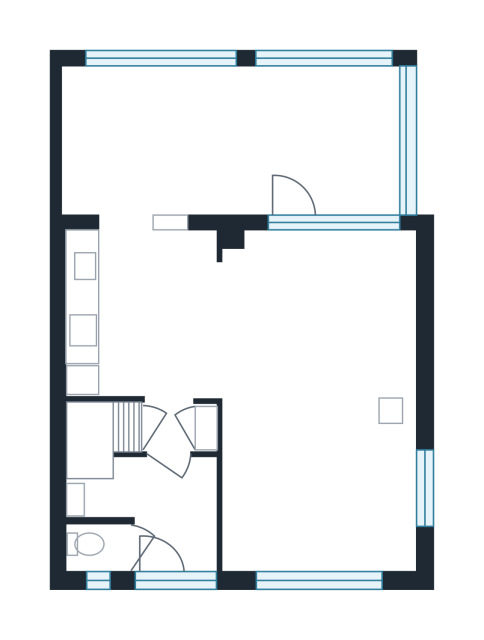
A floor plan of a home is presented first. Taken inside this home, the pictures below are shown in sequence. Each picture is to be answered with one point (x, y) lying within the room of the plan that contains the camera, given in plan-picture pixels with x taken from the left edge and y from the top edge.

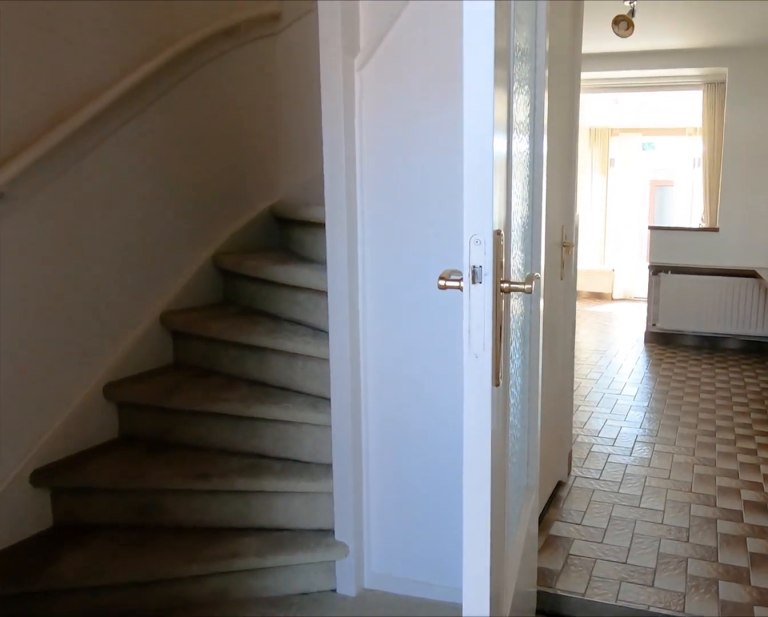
(163, 510)
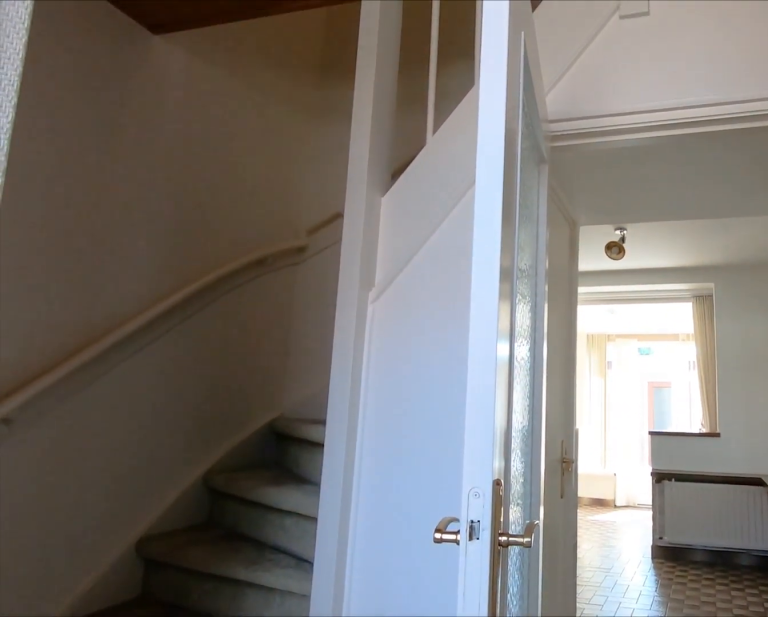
(163, 510)
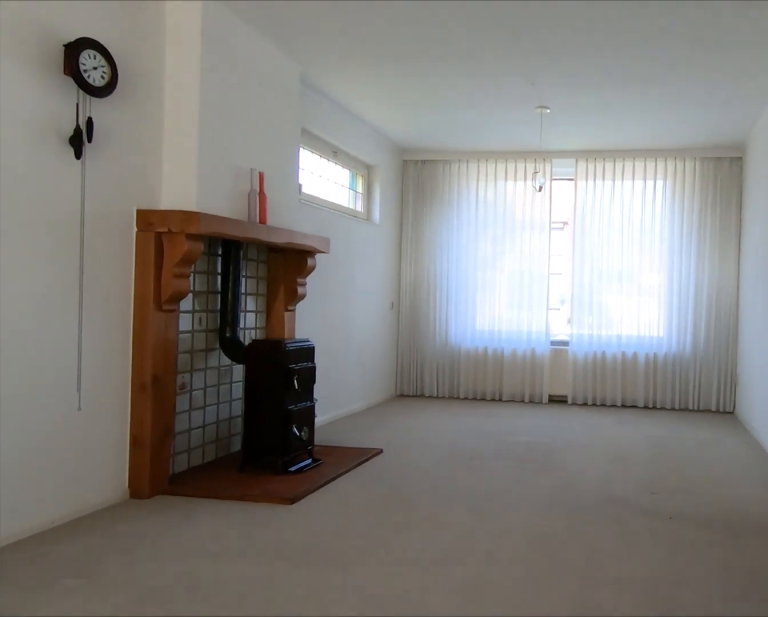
(317, 401)
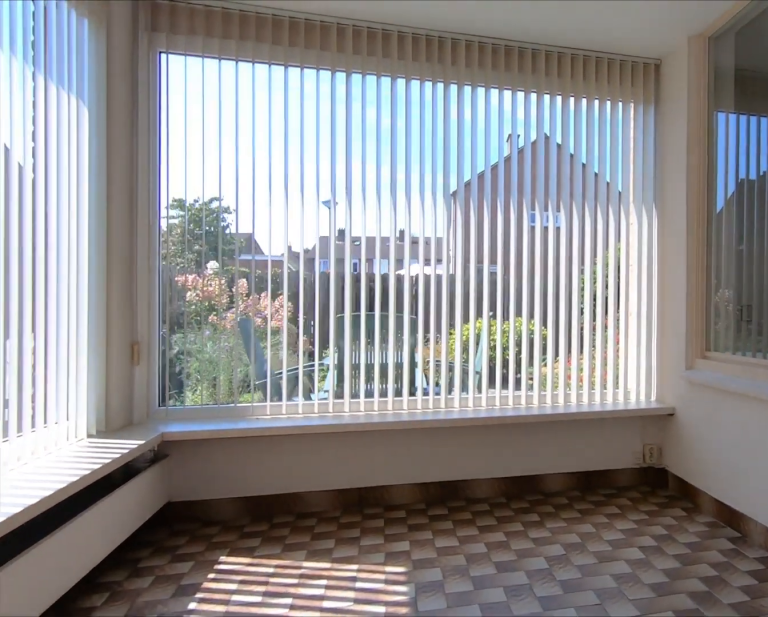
(229, 140)
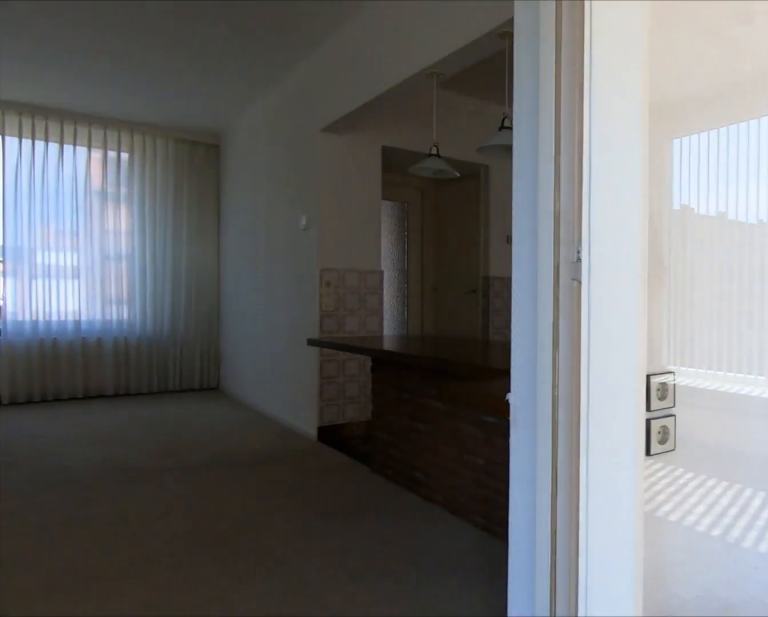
(229, 140)
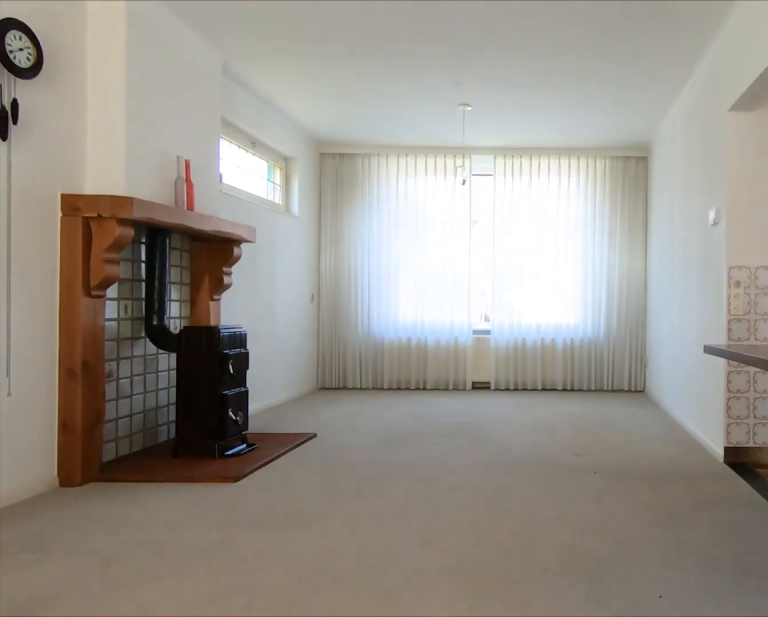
(317, 401)
